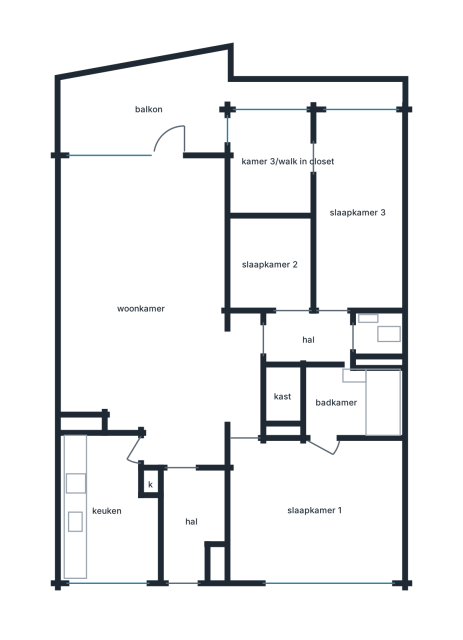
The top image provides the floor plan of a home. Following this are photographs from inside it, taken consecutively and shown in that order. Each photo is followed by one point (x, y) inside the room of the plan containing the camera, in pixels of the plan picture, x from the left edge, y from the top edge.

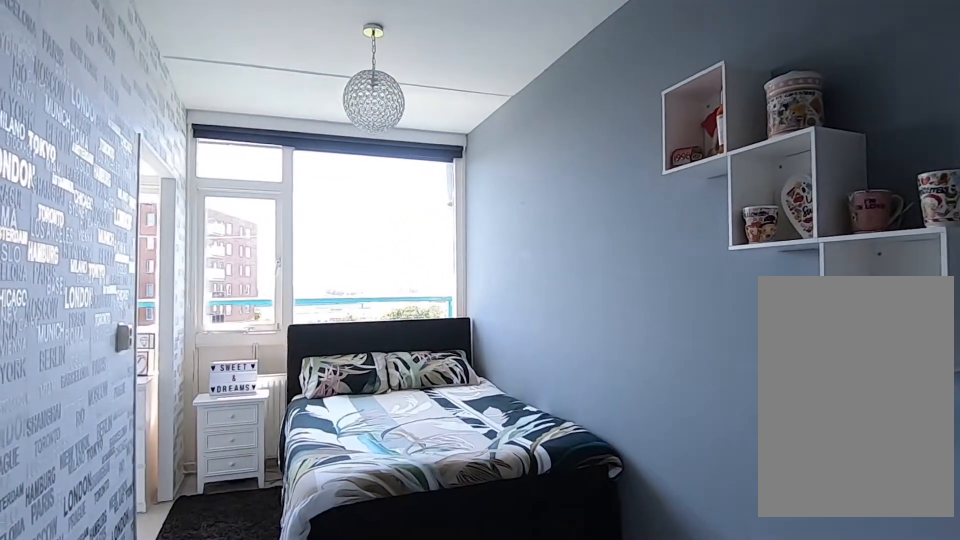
(358, 212)
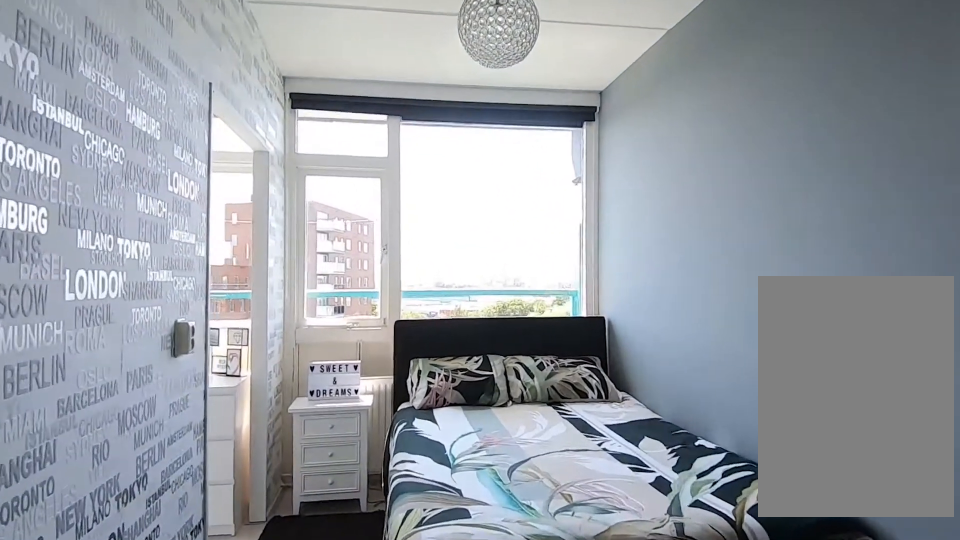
(358, 212)
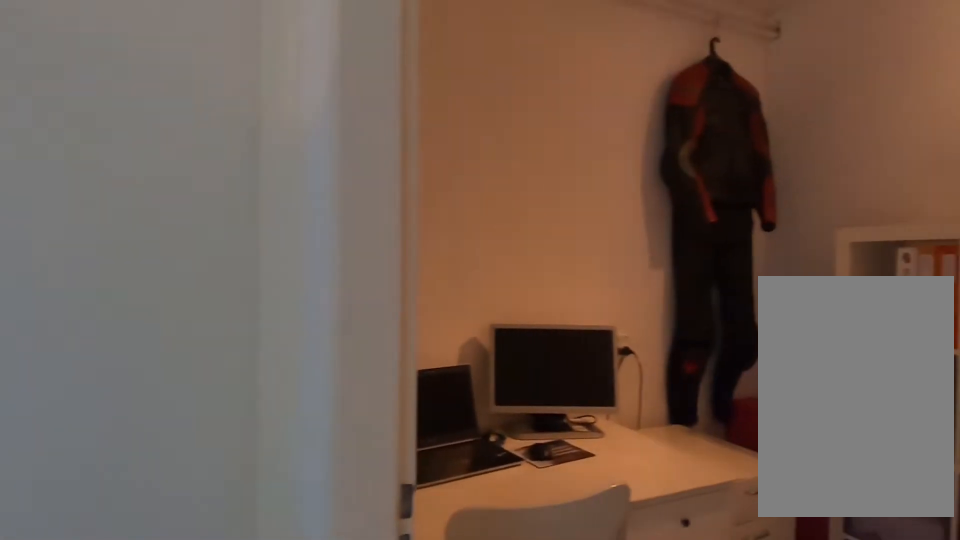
(308, 337)
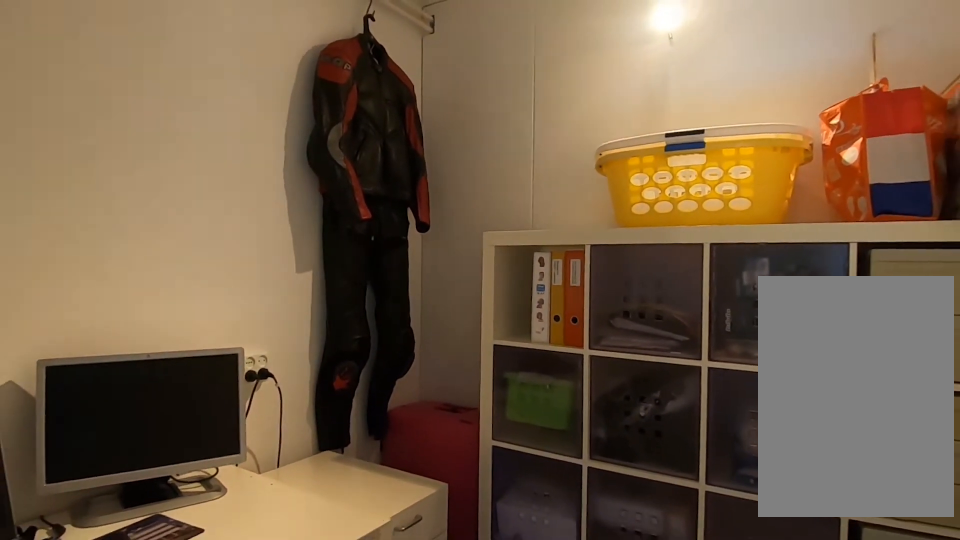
(270, 263)
